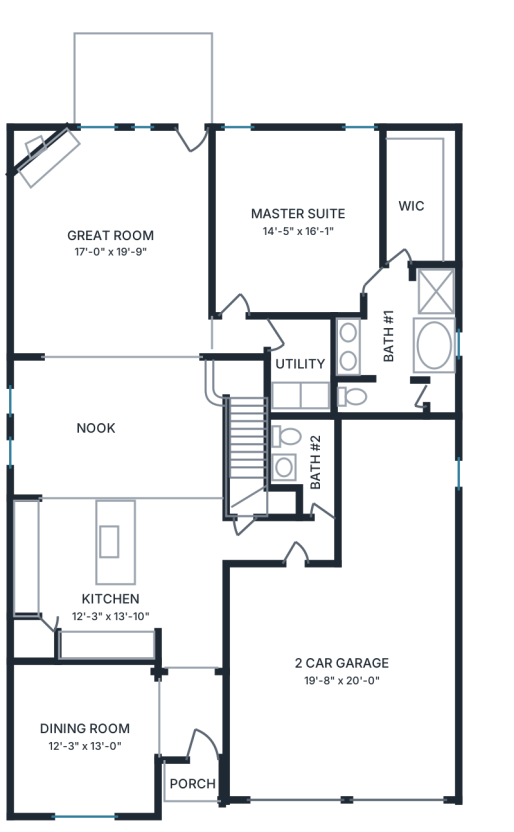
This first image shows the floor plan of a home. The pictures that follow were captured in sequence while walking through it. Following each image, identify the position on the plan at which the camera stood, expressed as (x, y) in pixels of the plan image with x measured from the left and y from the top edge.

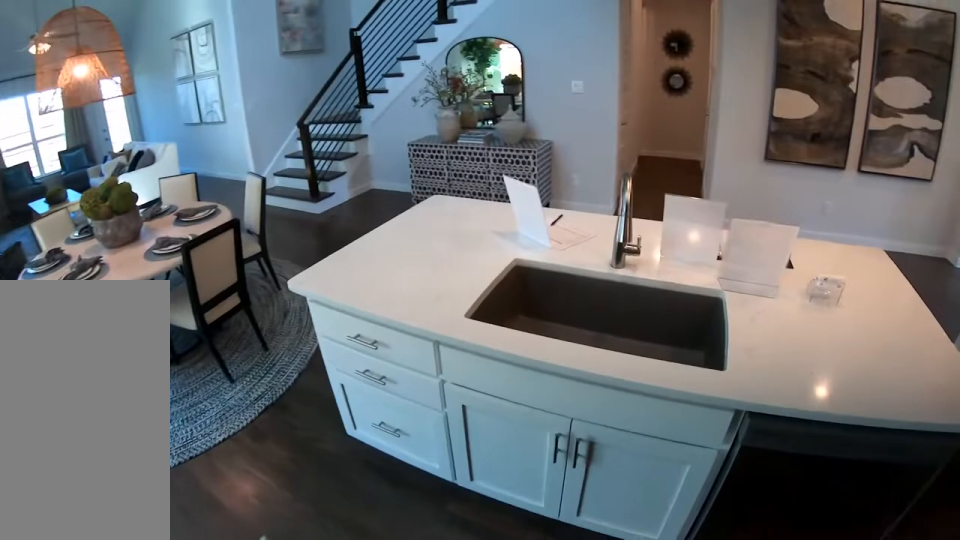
(77, 589)
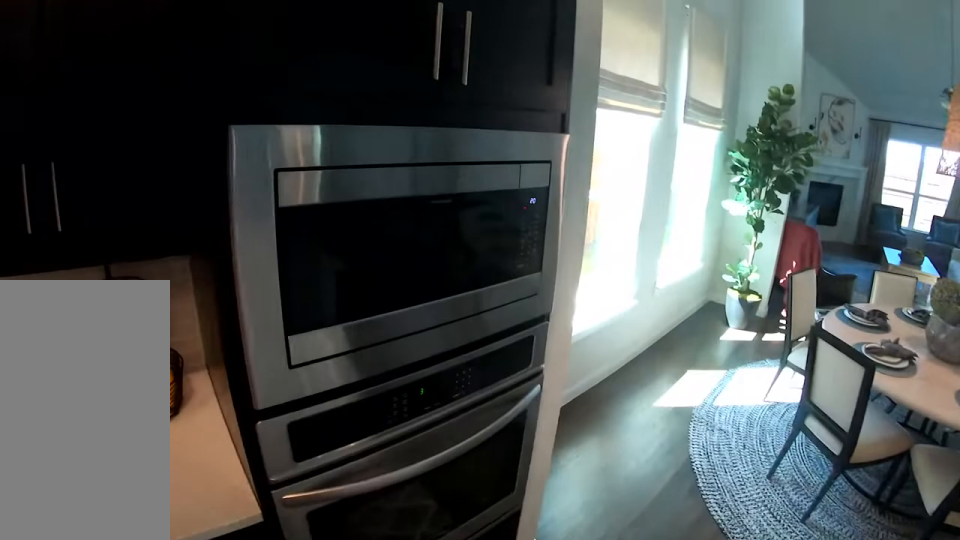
(77, 551)
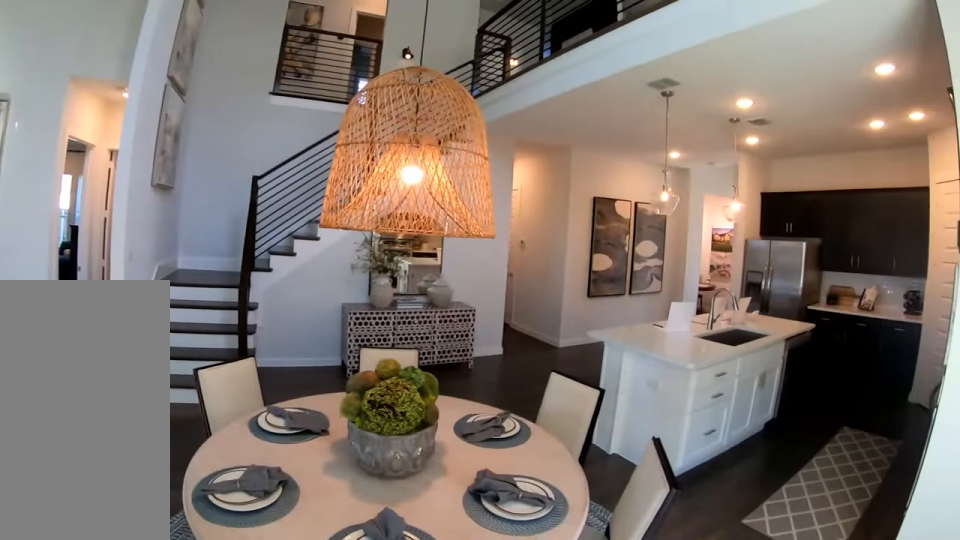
(77, 416)
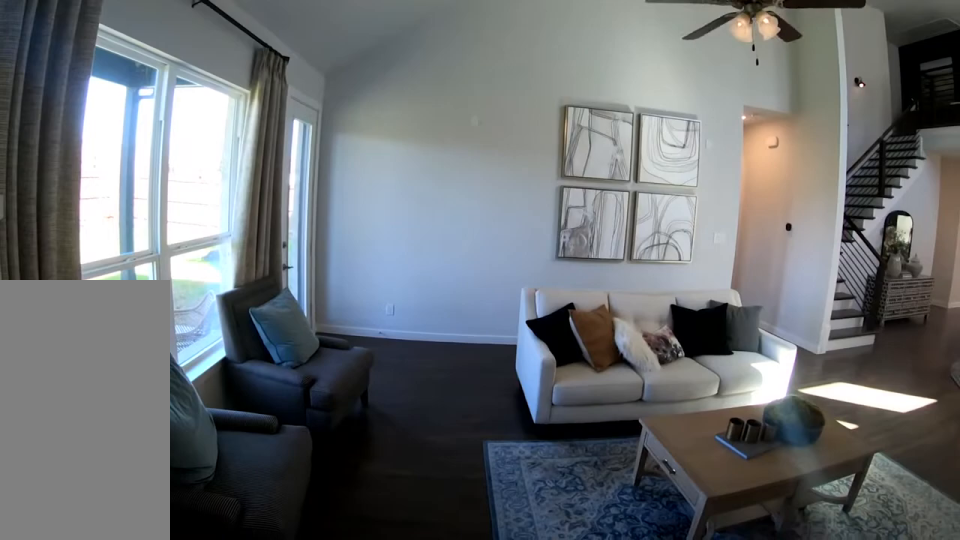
(57, 177)
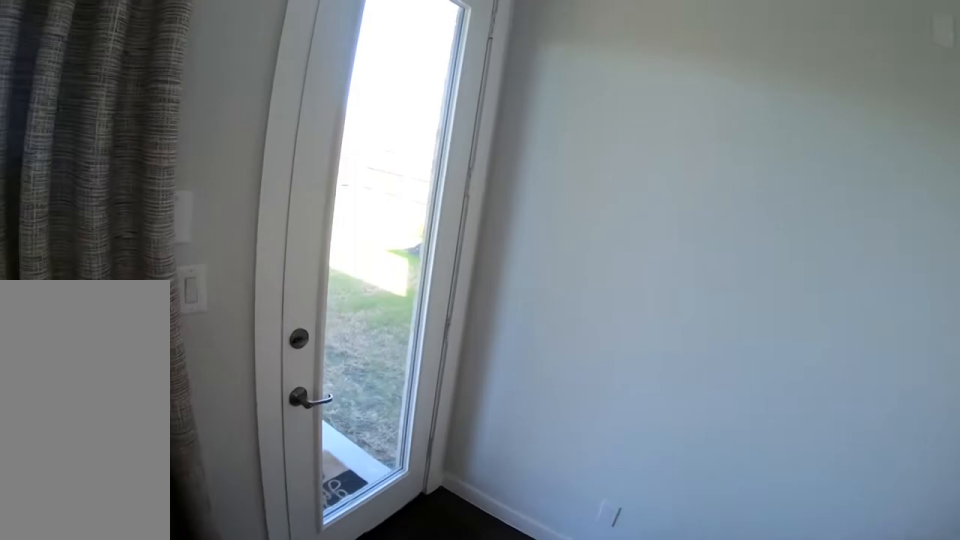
(108, 176)
